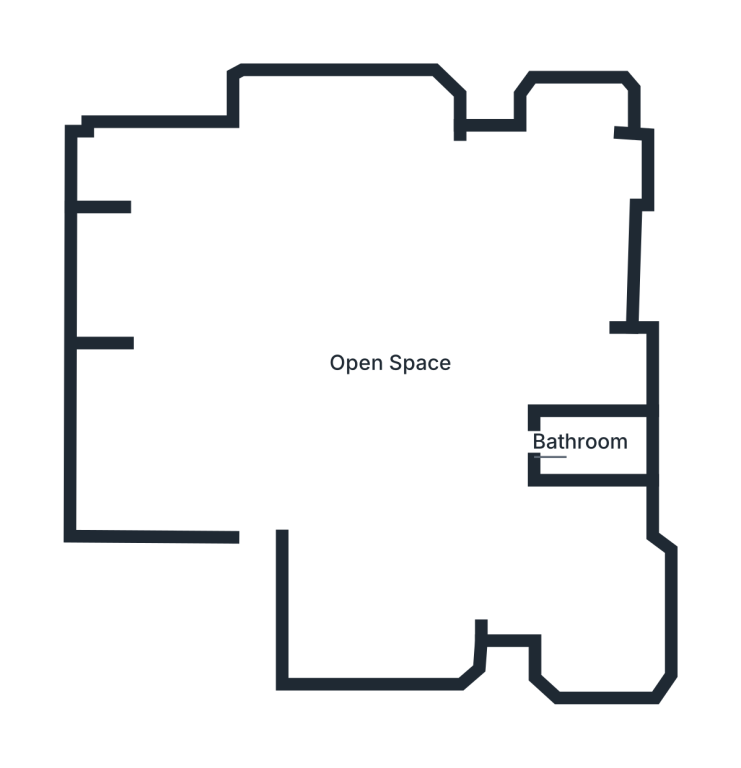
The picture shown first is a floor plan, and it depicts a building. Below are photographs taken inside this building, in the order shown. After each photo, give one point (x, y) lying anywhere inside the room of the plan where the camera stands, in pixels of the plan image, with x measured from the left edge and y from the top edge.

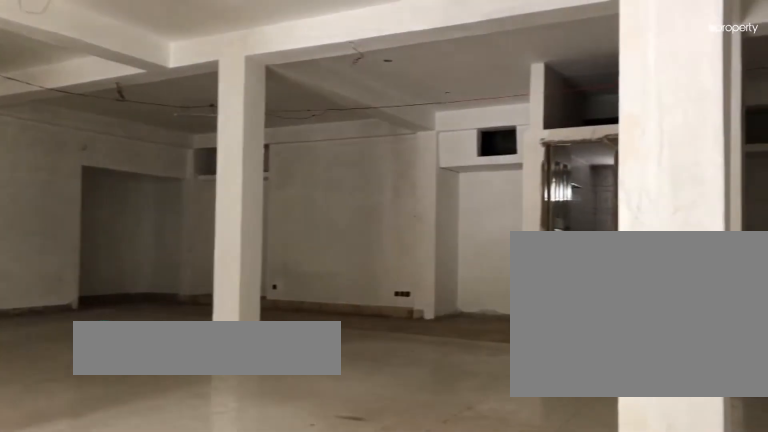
(278, 453)
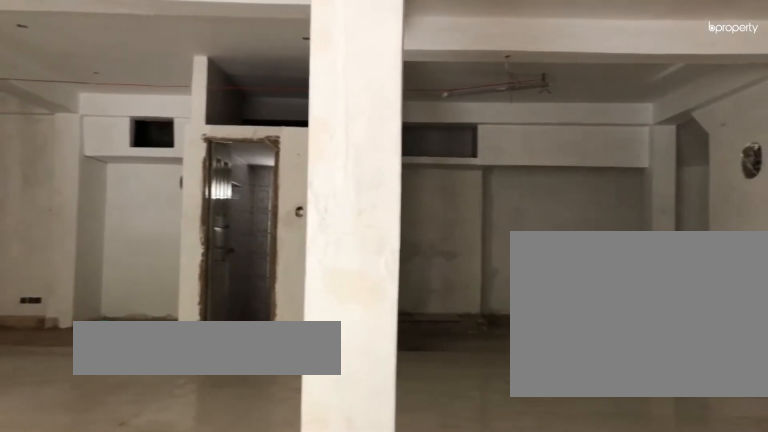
(278, 453)
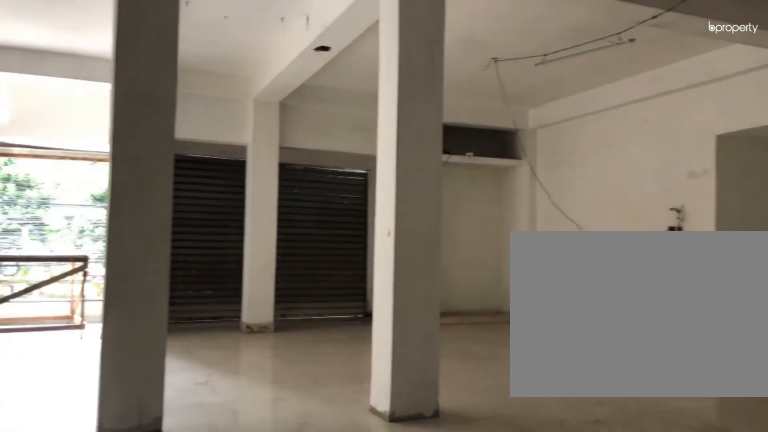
(466, 460)
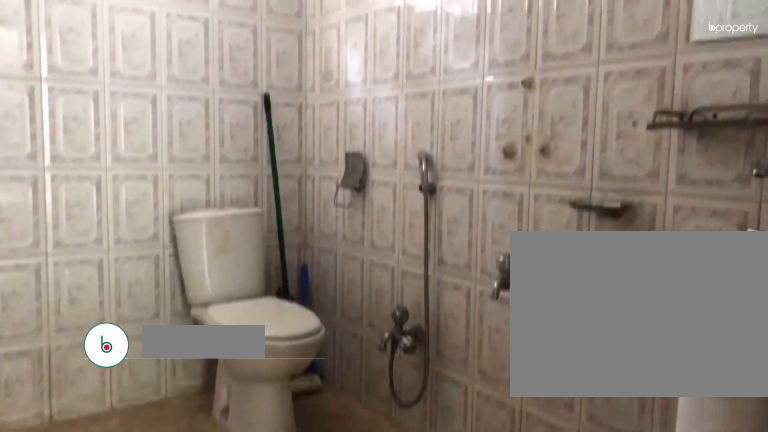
(590, 445)
